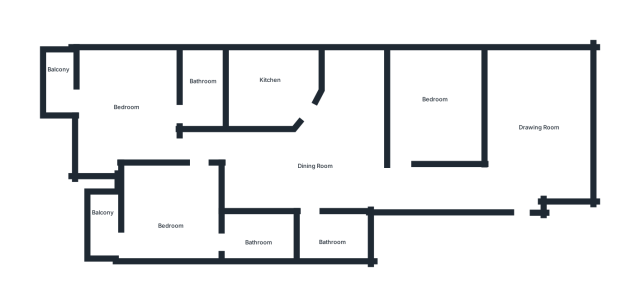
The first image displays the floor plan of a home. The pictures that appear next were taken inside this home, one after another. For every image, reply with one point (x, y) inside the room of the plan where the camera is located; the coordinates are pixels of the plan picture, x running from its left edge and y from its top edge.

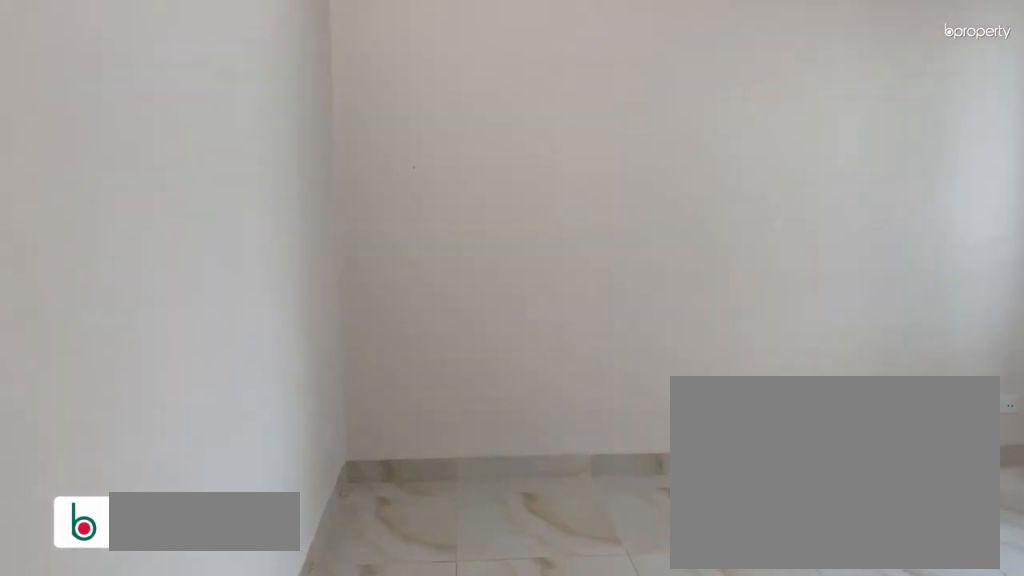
(539, 127)
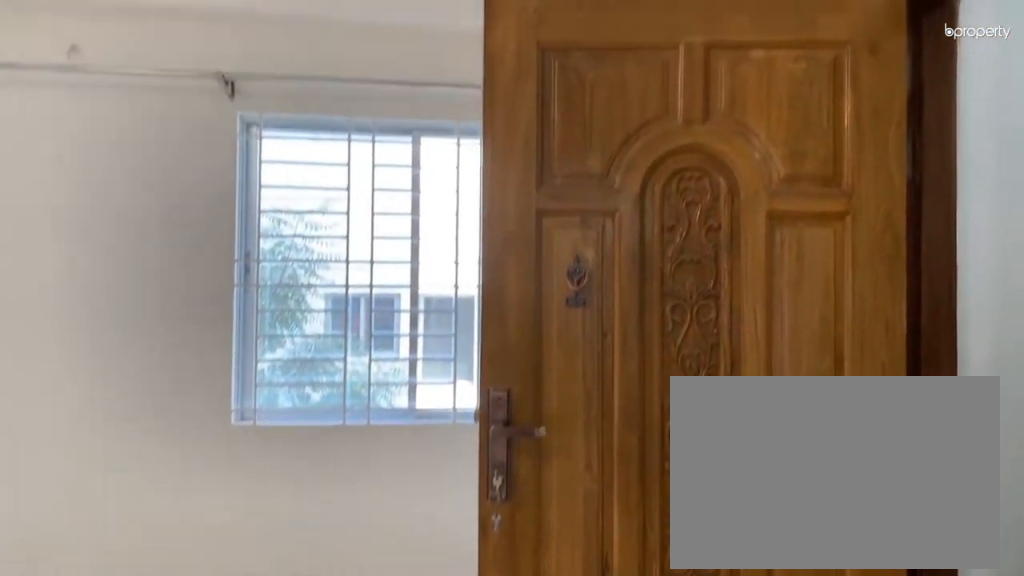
(539, 127)
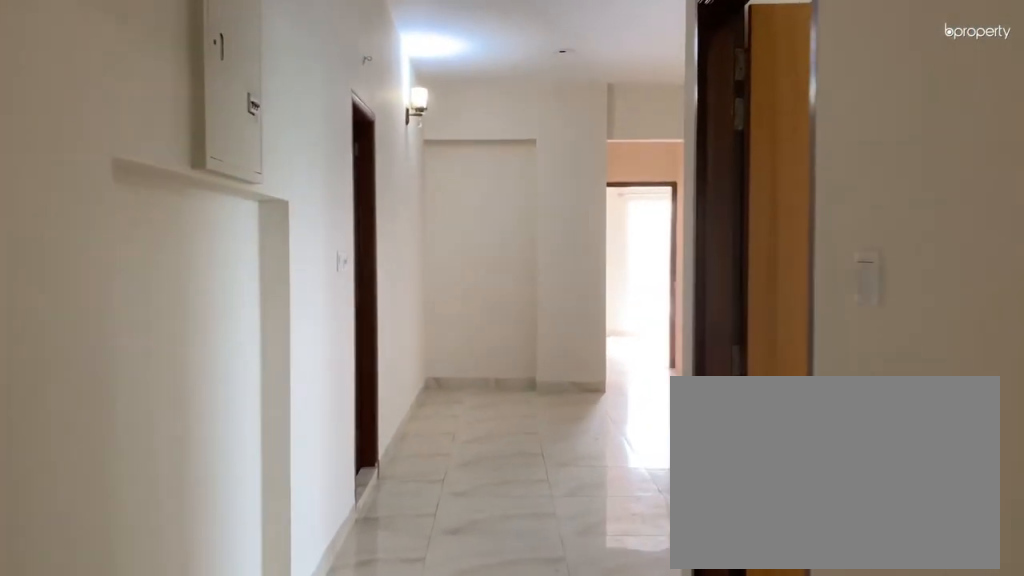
(468, 187)
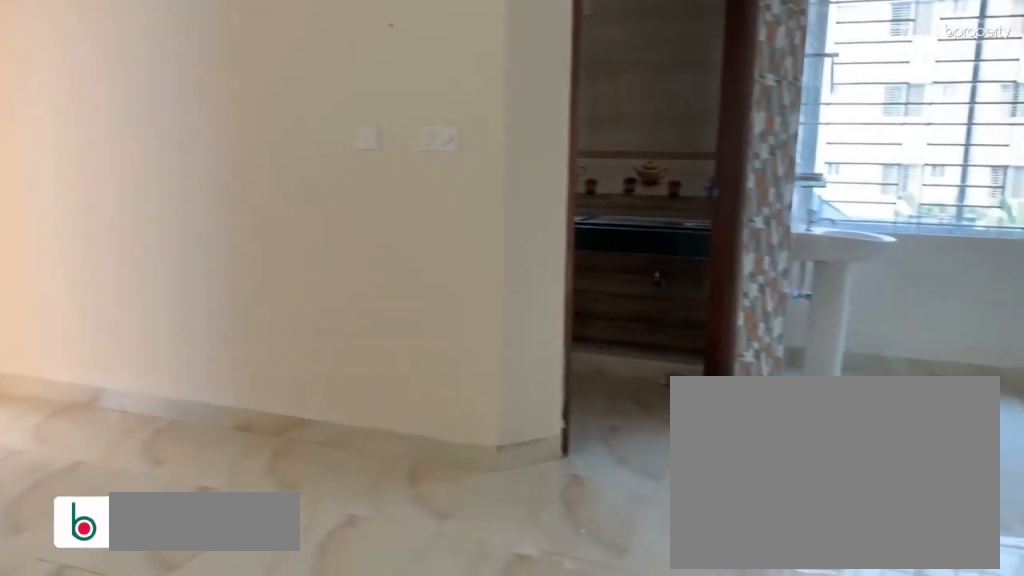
(309, 169)
